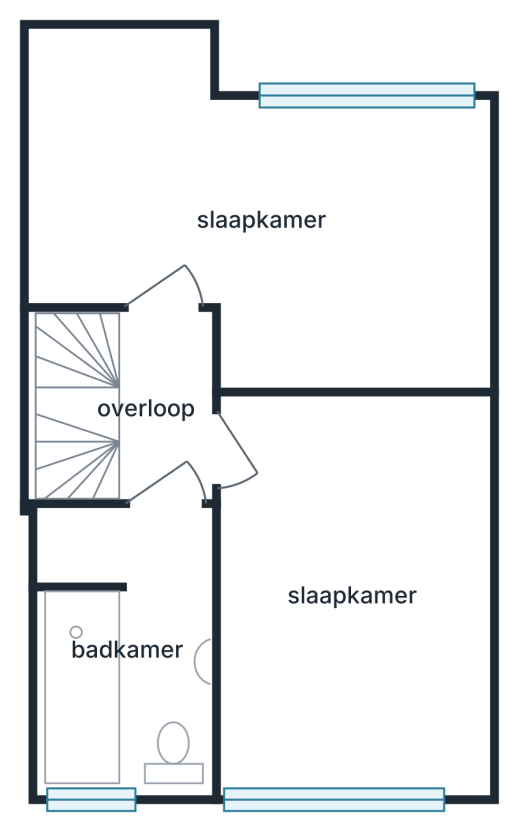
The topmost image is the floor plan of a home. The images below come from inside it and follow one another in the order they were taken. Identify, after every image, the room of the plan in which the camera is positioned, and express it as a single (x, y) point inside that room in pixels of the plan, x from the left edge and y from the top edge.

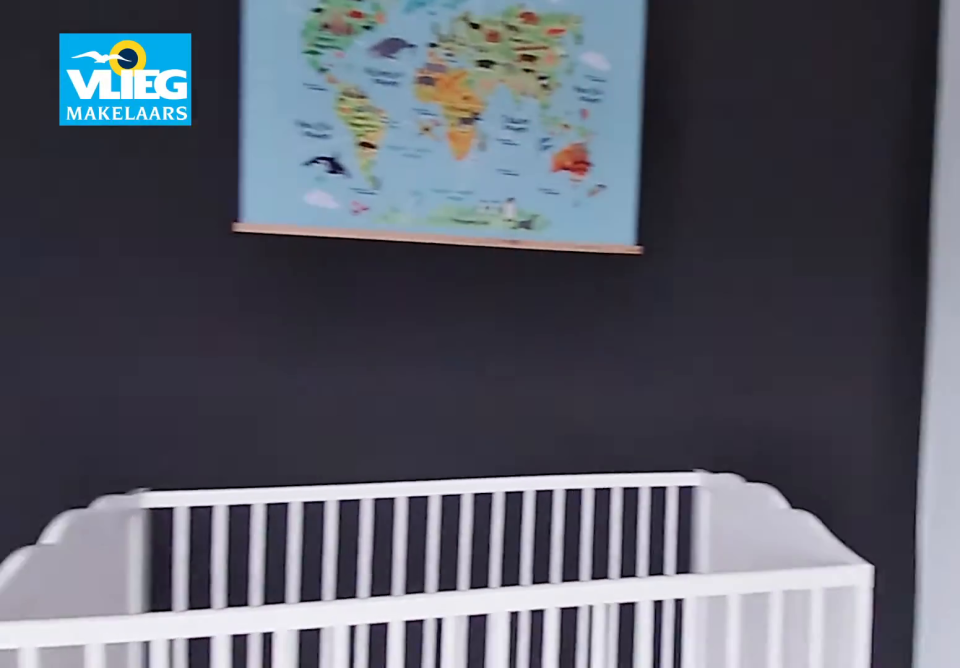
(87, 167)
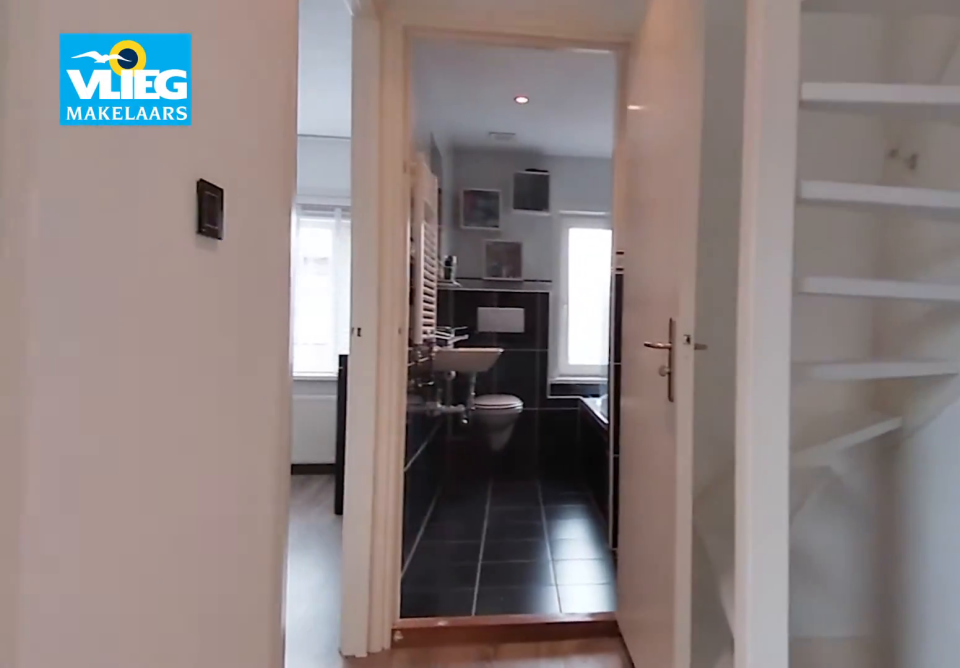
(158, 431)
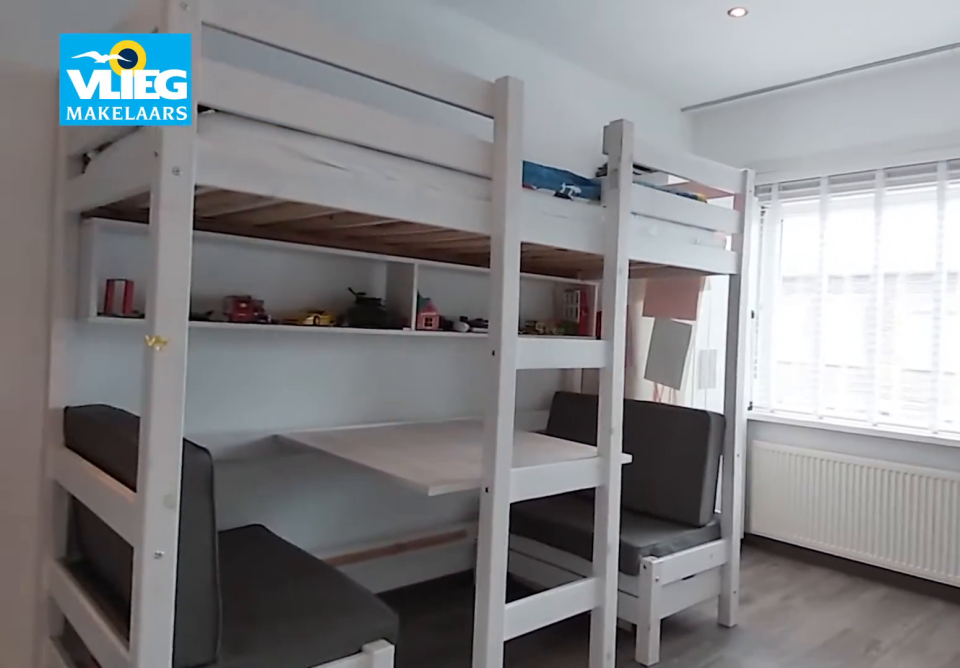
(270, 706)
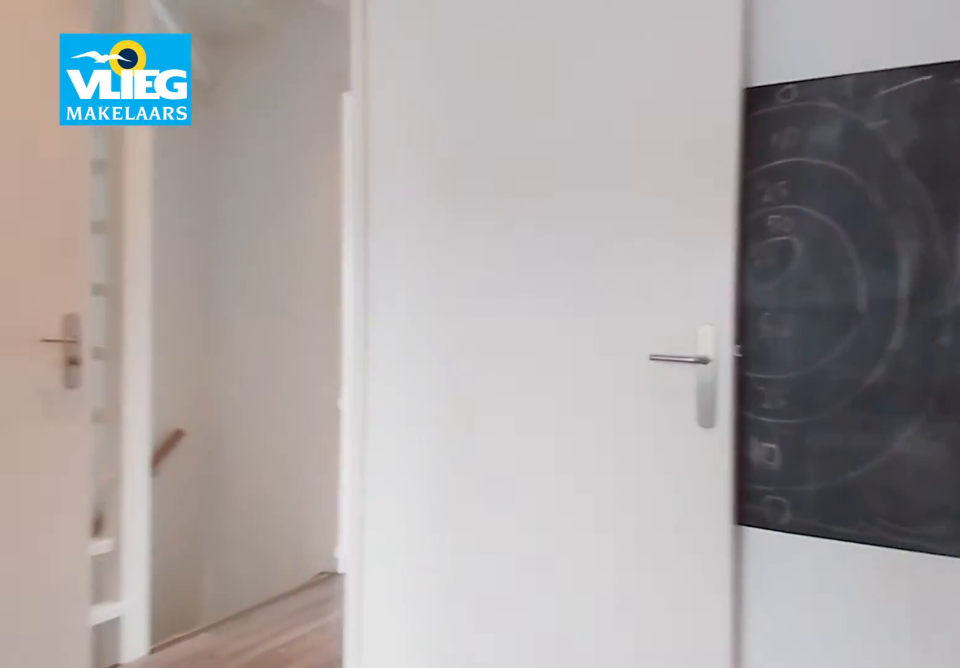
(270, 706)
